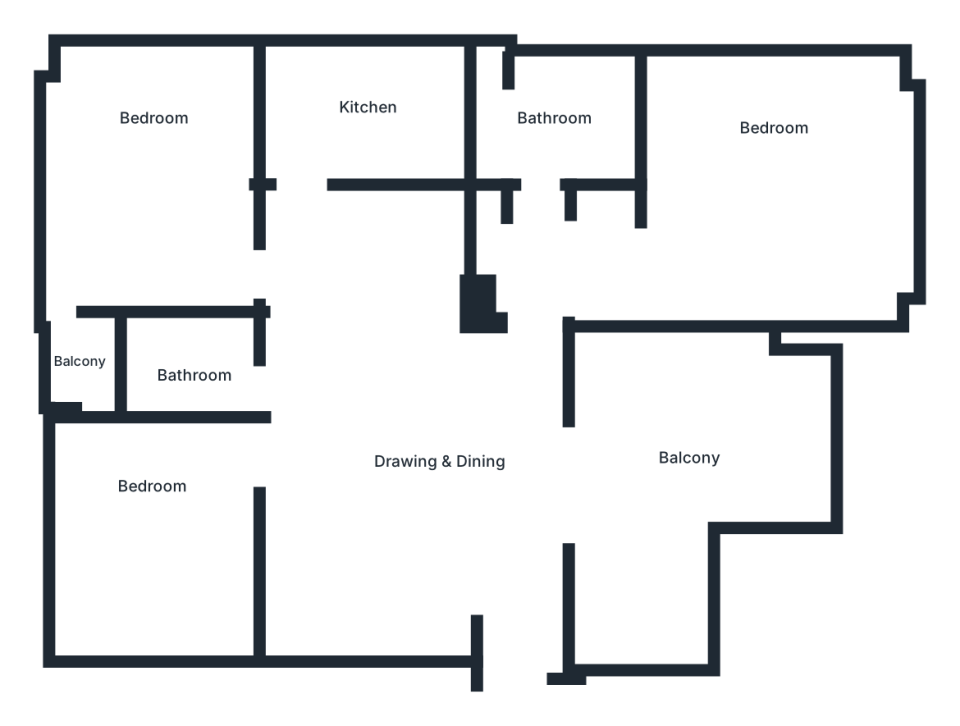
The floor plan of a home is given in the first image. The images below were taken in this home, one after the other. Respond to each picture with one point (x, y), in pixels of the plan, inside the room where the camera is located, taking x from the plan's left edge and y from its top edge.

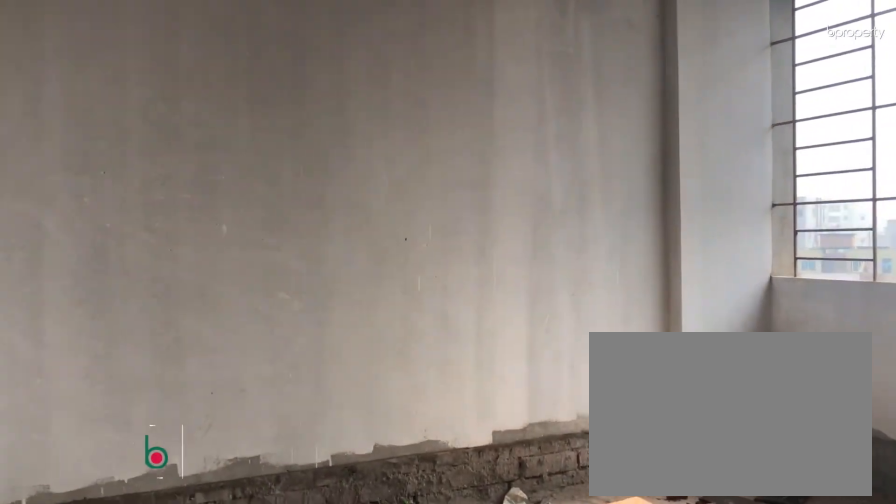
(152, 544)
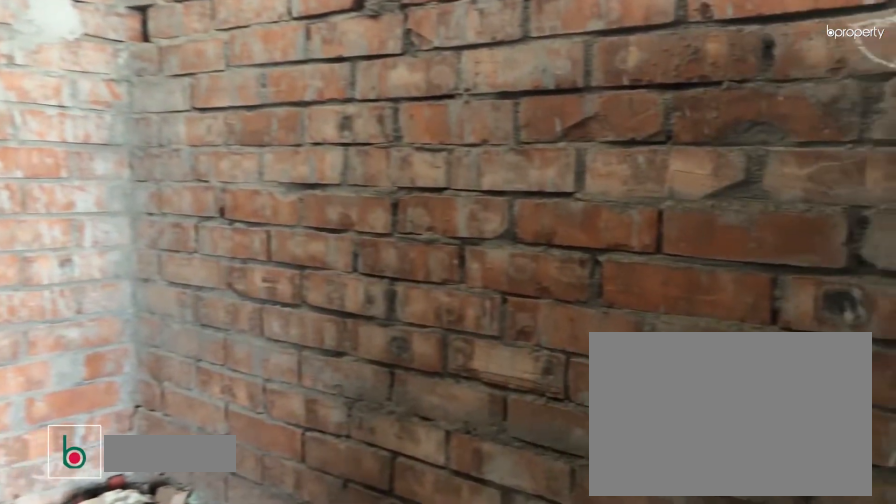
(191, 372)
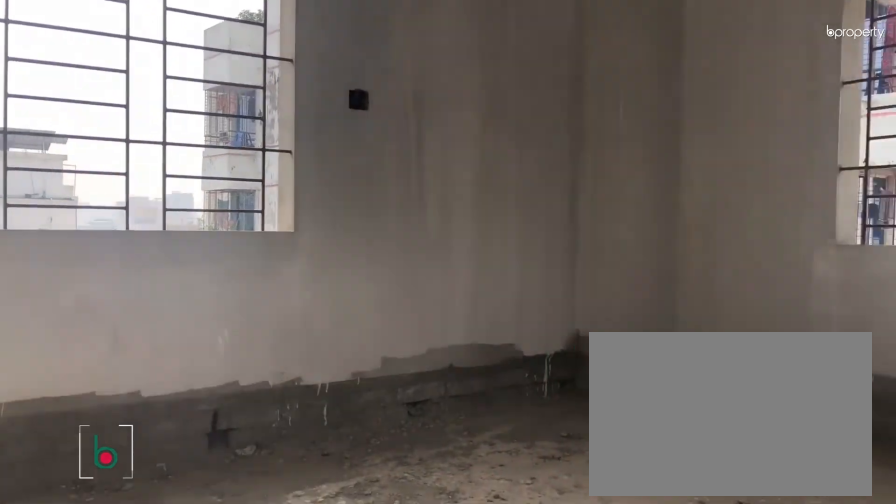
(147, 180)
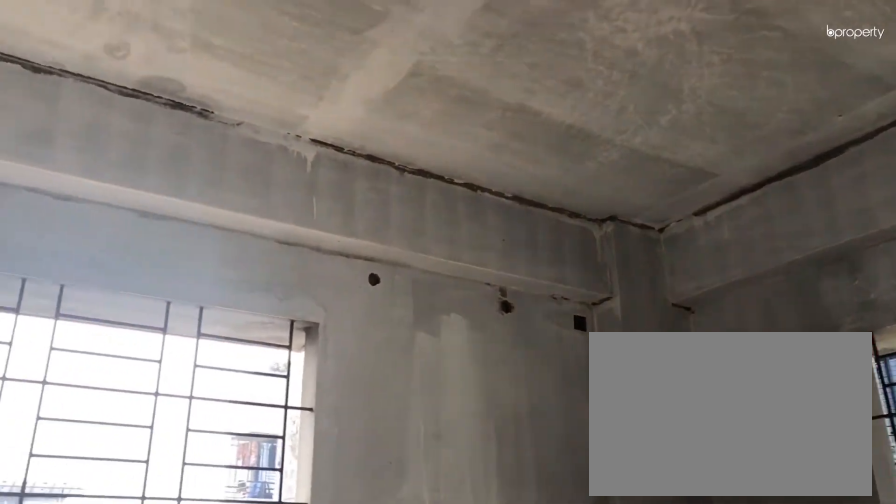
(147, 180)
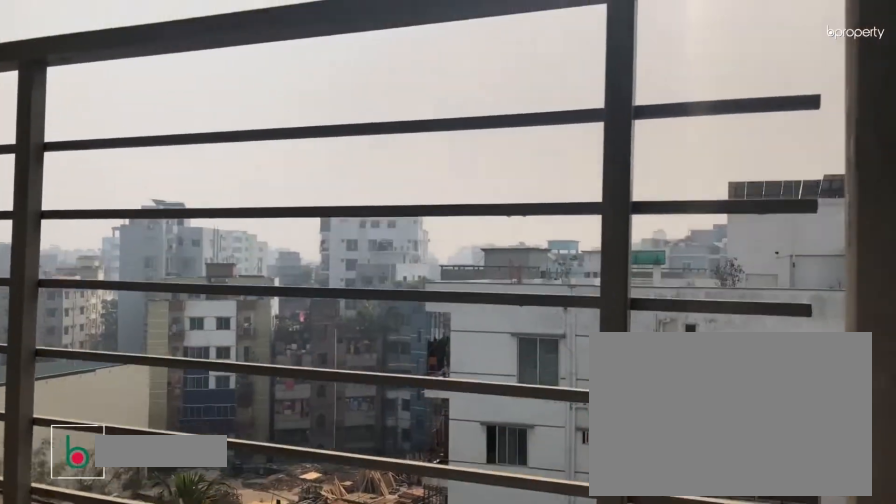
(83, 367)
